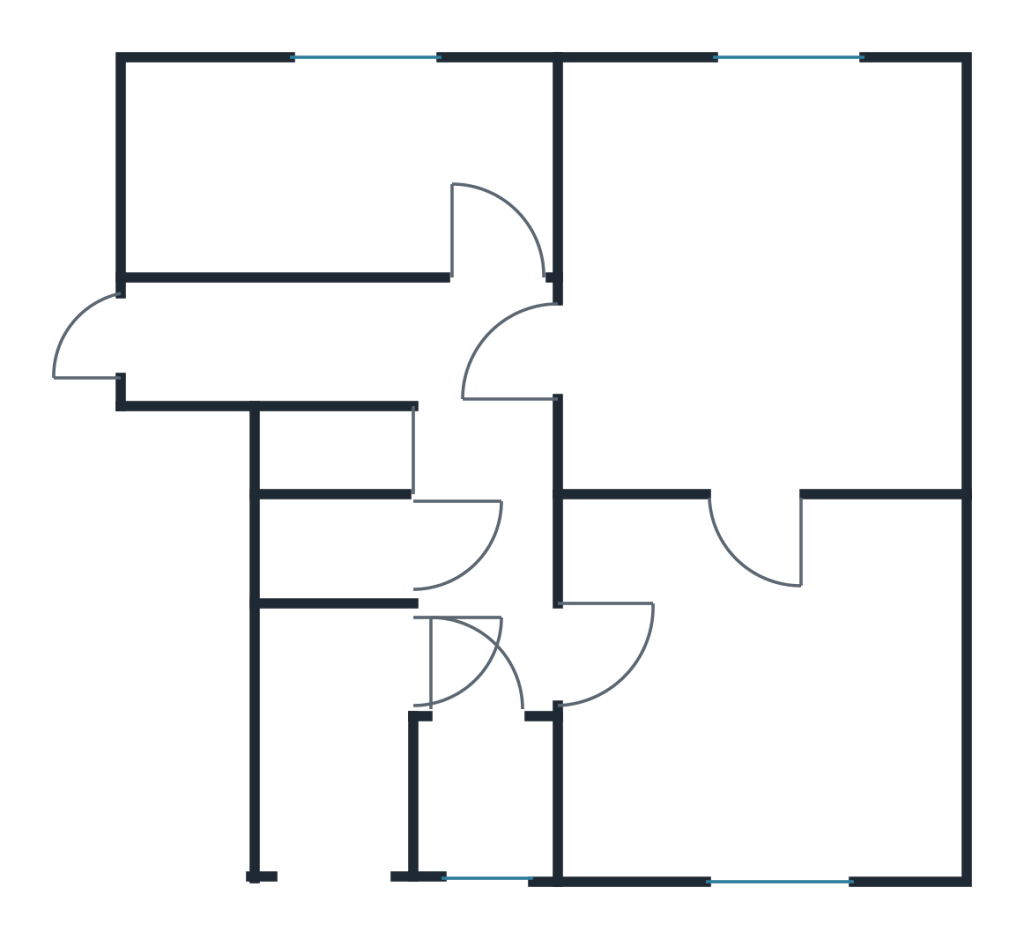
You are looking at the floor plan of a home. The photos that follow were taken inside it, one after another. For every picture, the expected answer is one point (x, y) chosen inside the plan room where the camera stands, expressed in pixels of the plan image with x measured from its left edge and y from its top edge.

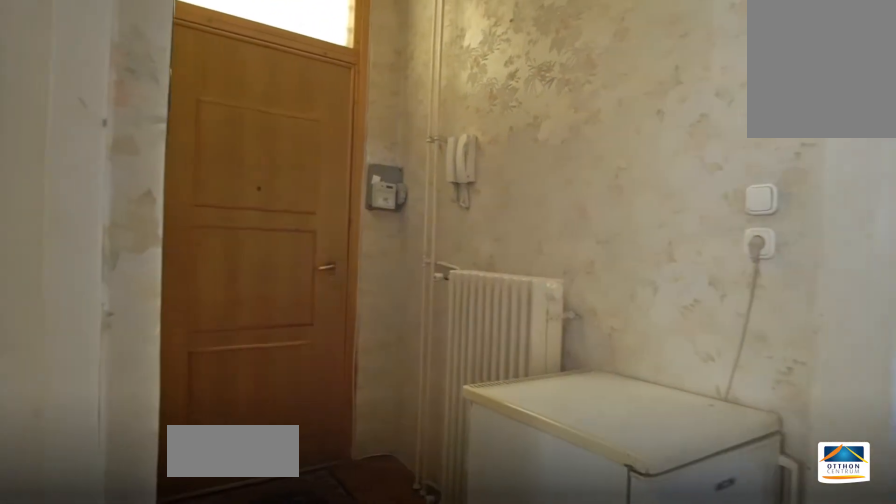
(333, 343)
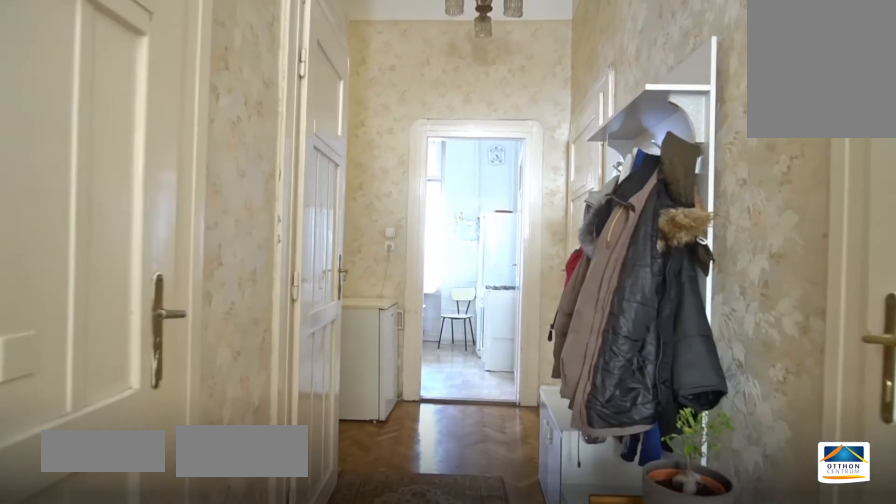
(489, 548)
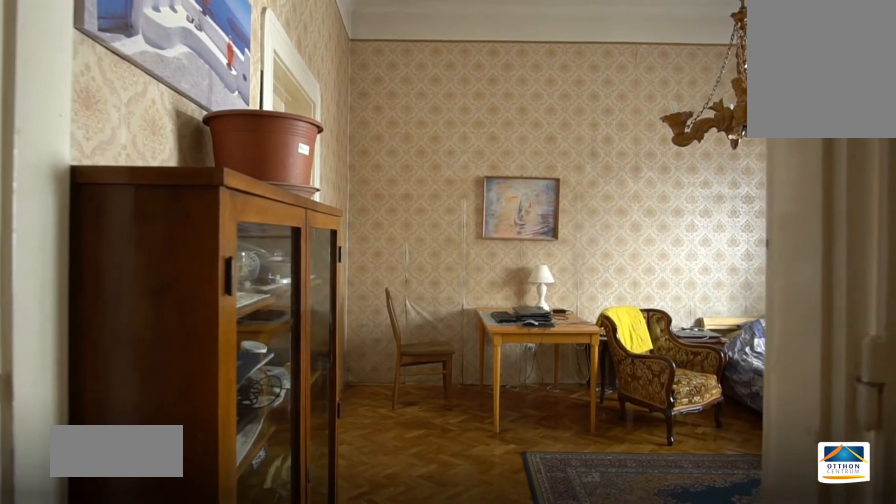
(784, 717)
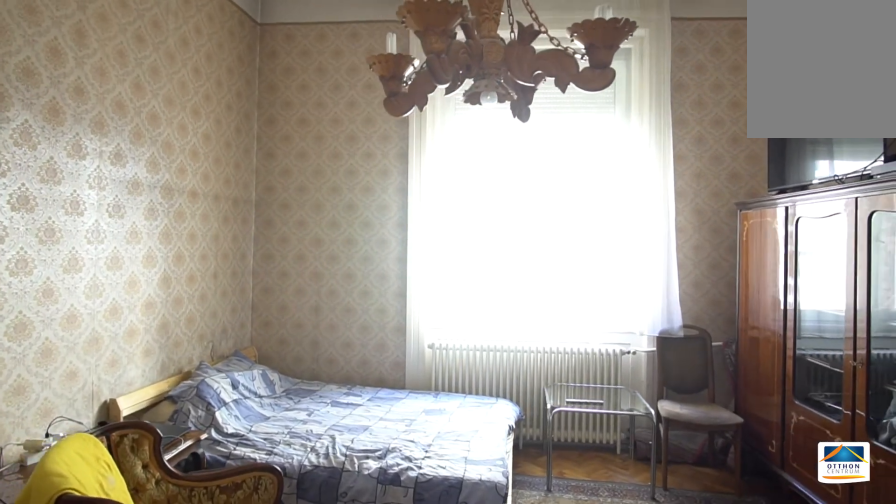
(784, 717)
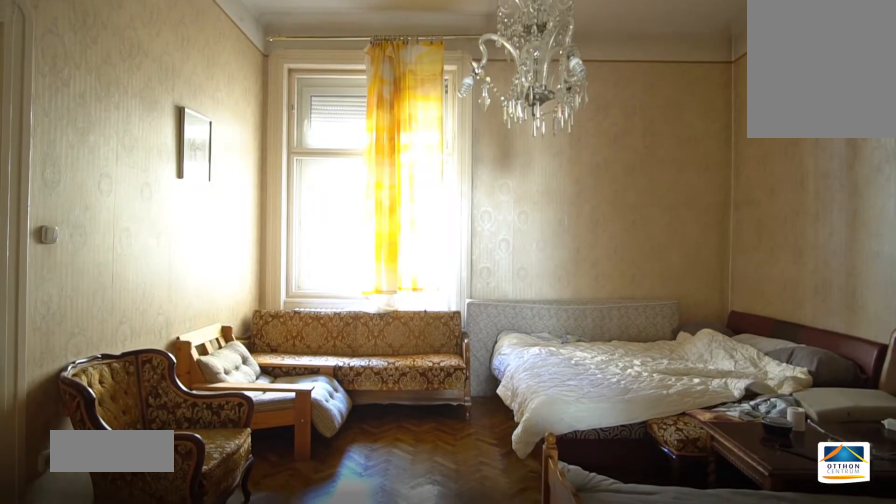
(783, 284)
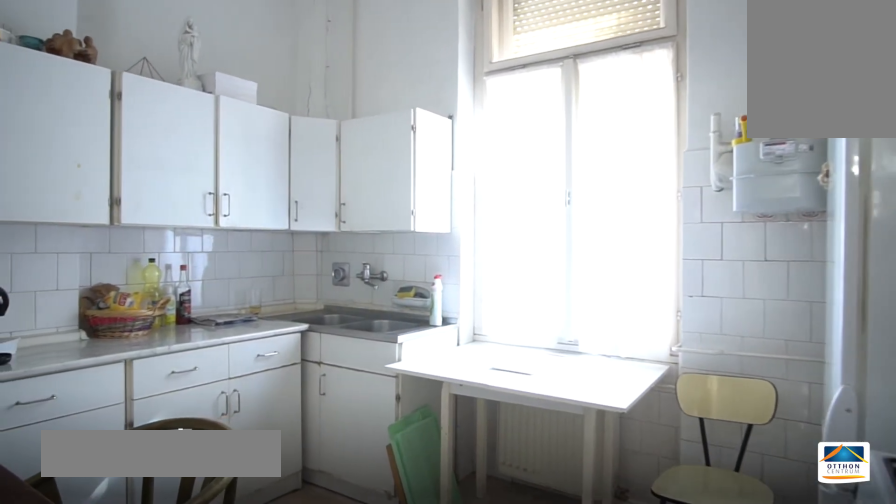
(340, 179)
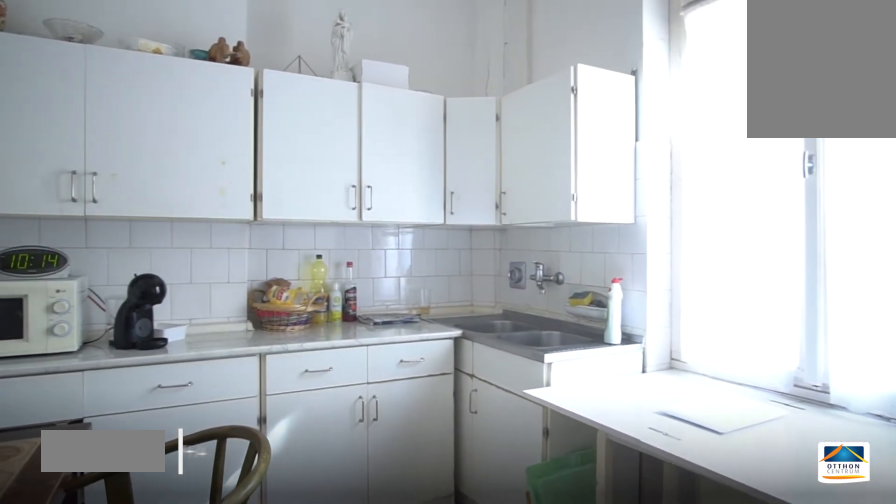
(341, 178)
